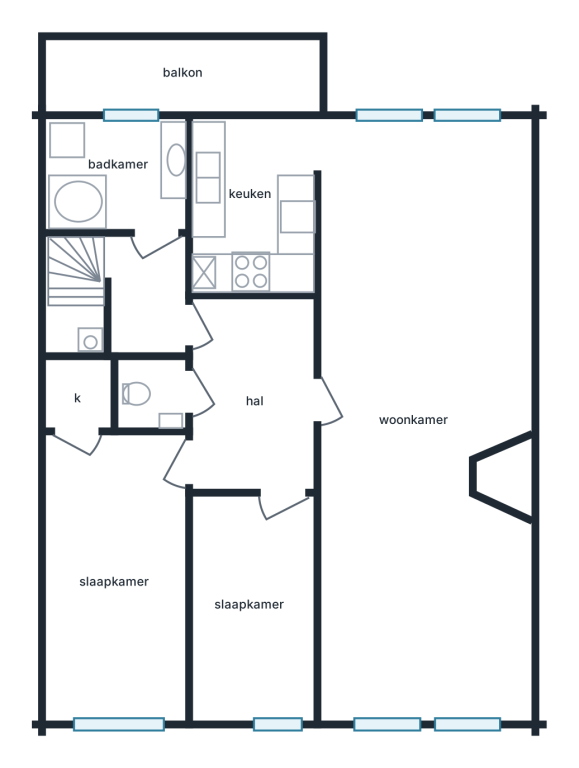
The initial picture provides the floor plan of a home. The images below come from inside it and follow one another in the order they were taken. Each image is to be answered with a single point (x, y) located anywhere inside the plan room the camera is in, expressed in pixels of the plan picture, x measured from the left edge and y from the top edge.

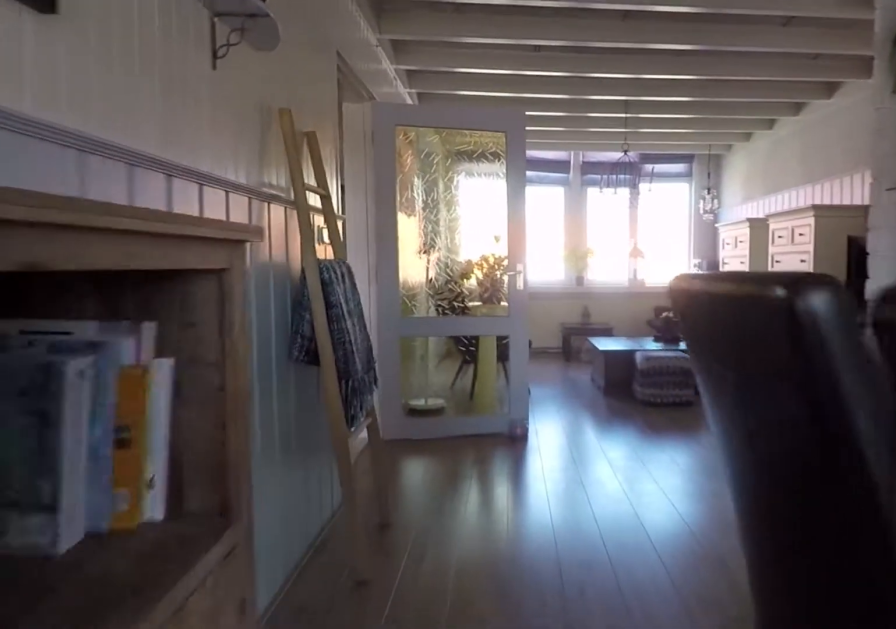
(423, 416)
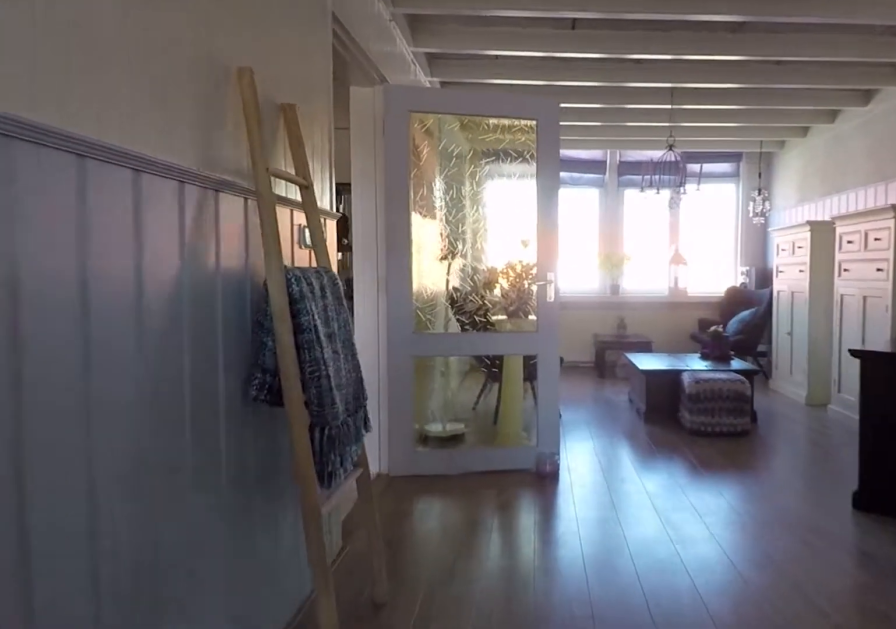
(423, 416)
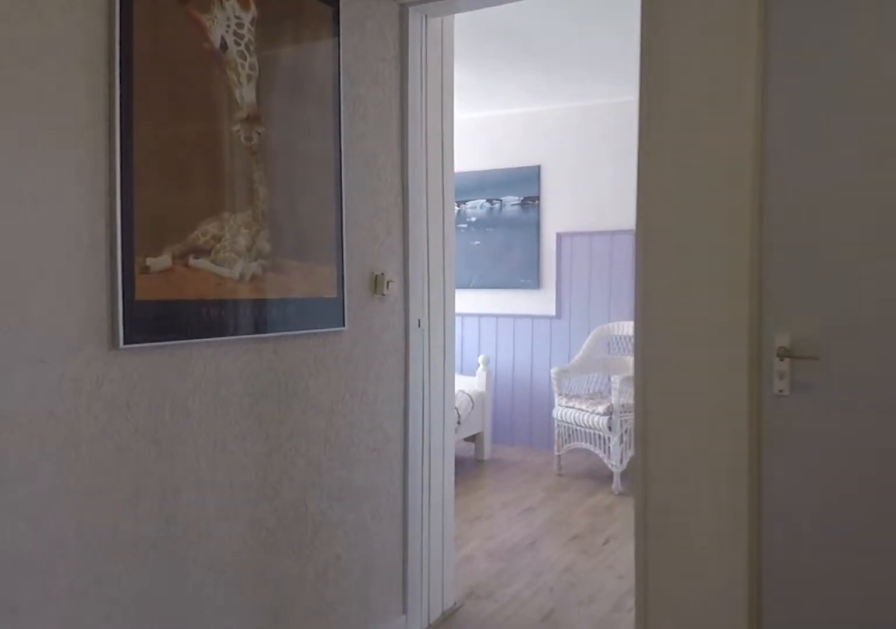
(253, 395)
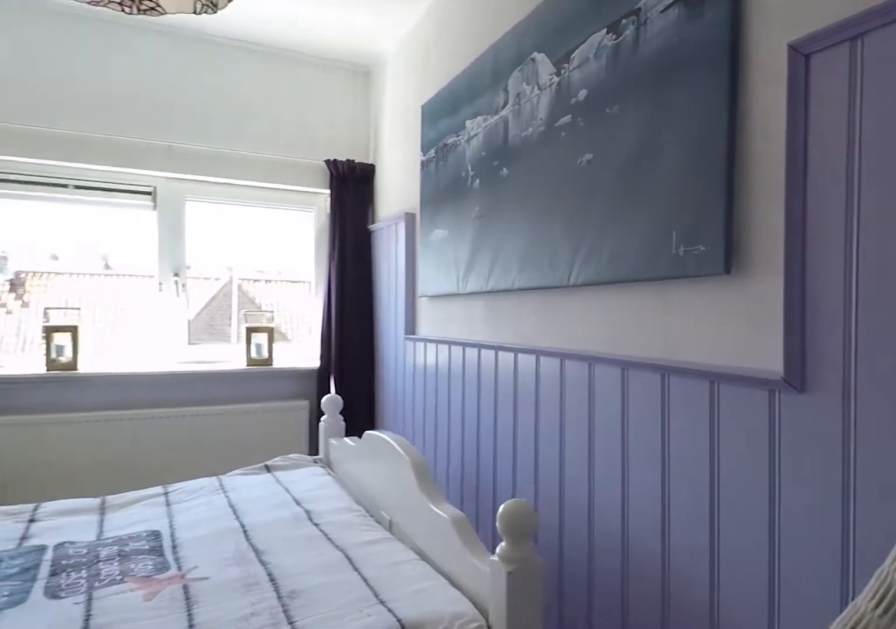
(117, 575)
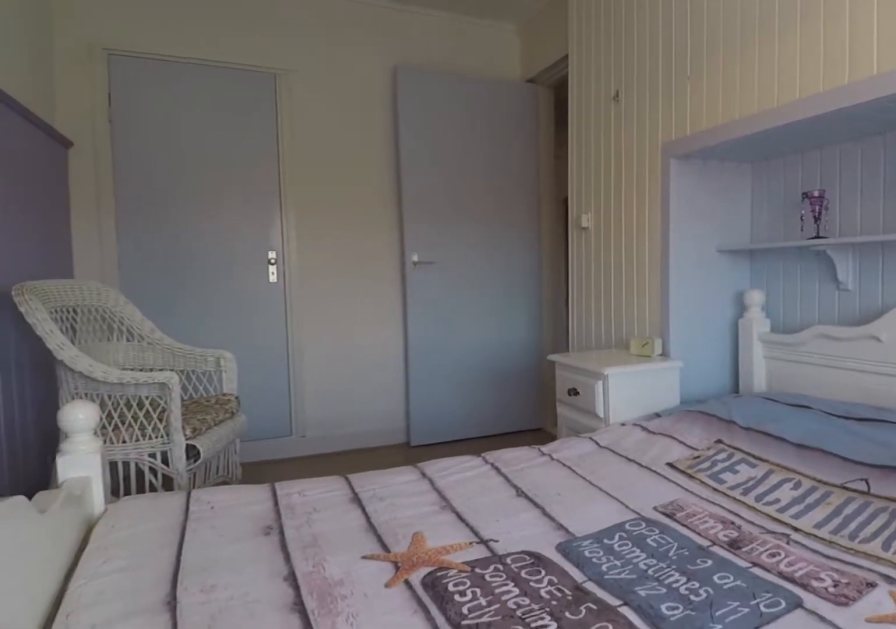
(117, 575)
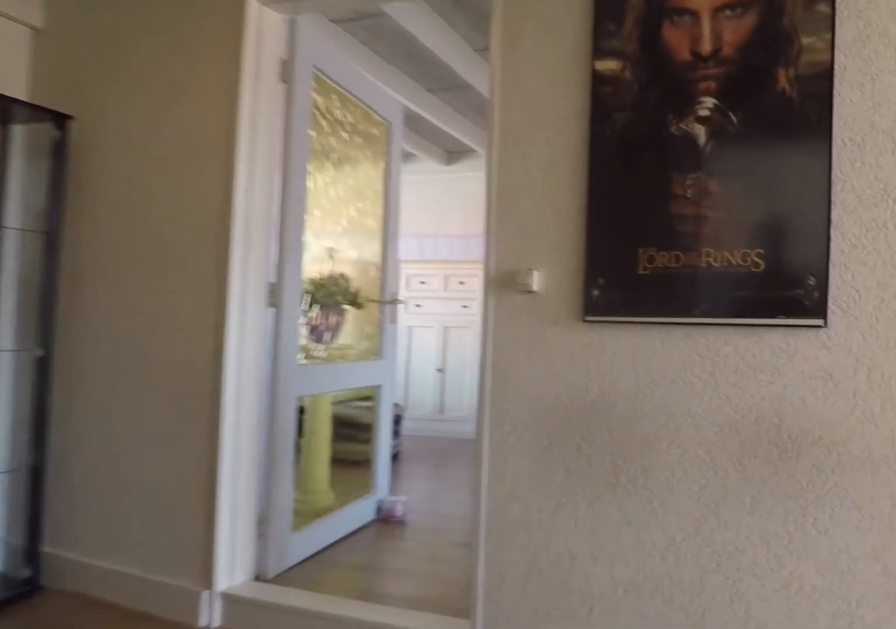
(253, 395)
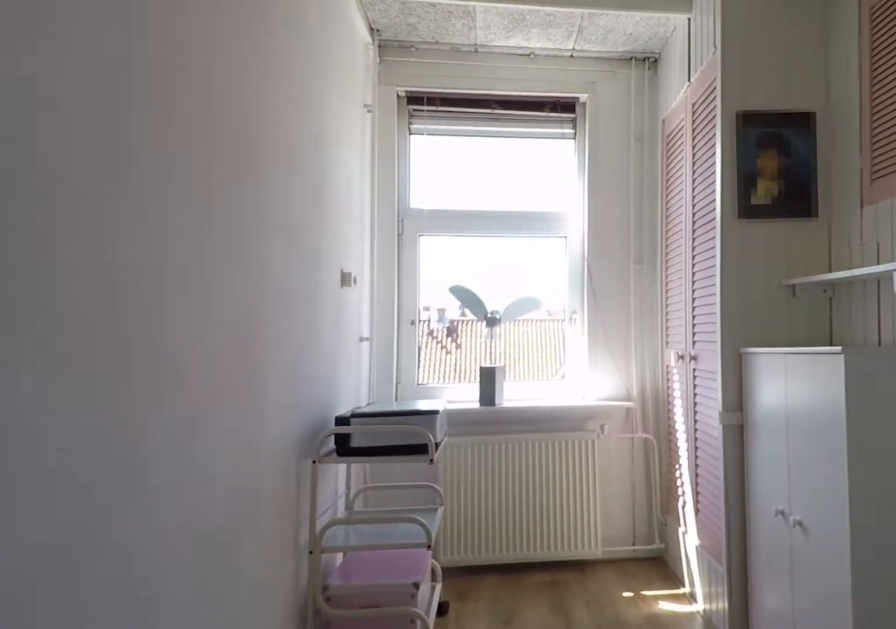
(253, 607)
